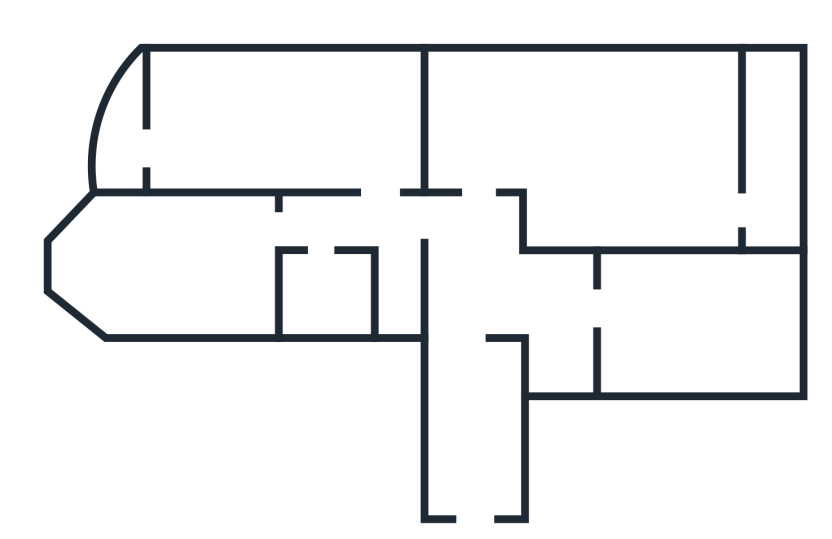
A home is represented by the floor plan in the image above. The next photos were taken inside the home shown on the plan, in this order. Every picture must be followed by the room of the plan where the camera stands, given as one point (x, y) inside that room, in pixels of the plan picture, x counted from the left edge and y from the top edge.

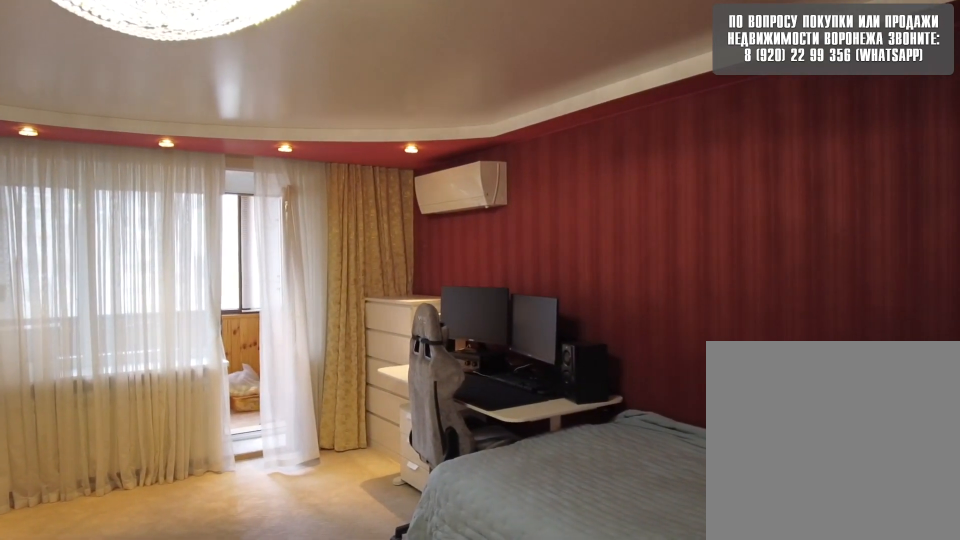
(541, 135)
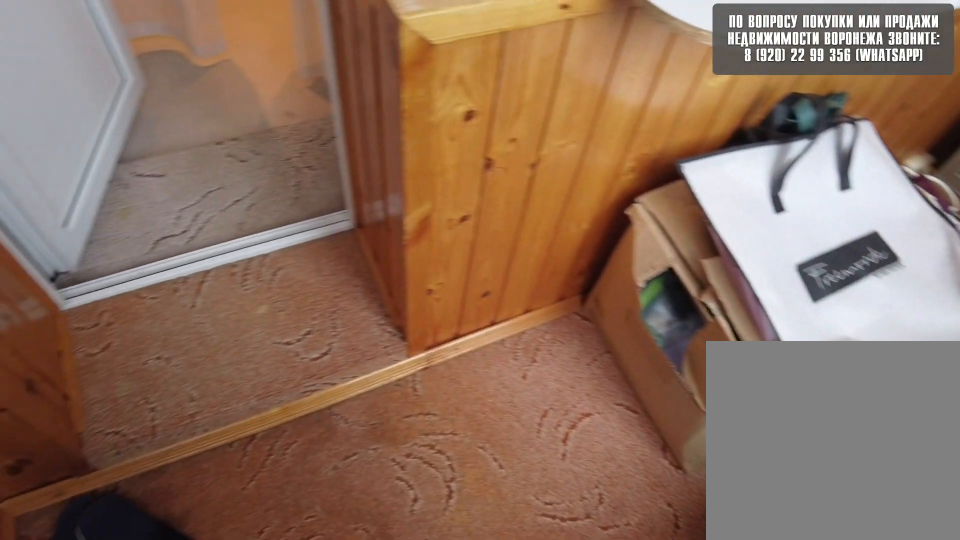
(789, 202)
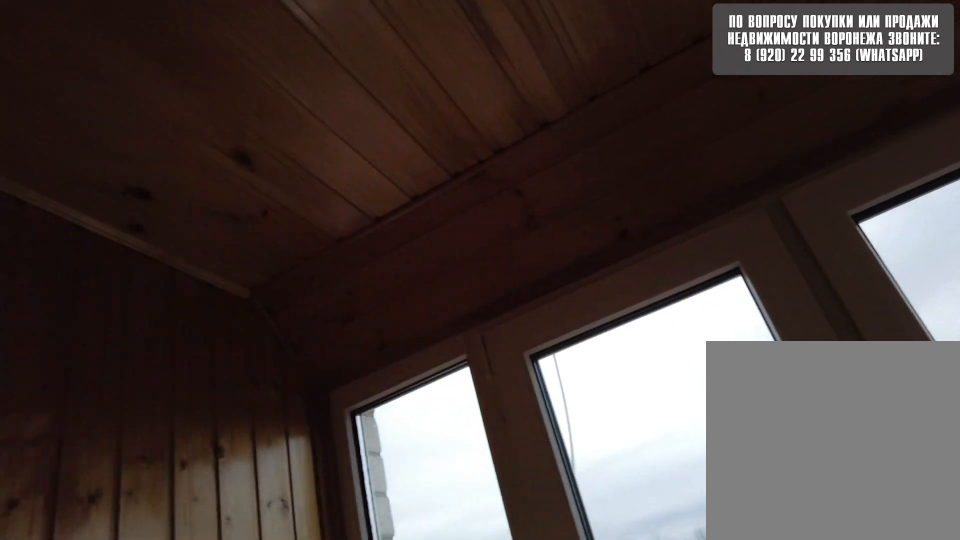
(129, 138)
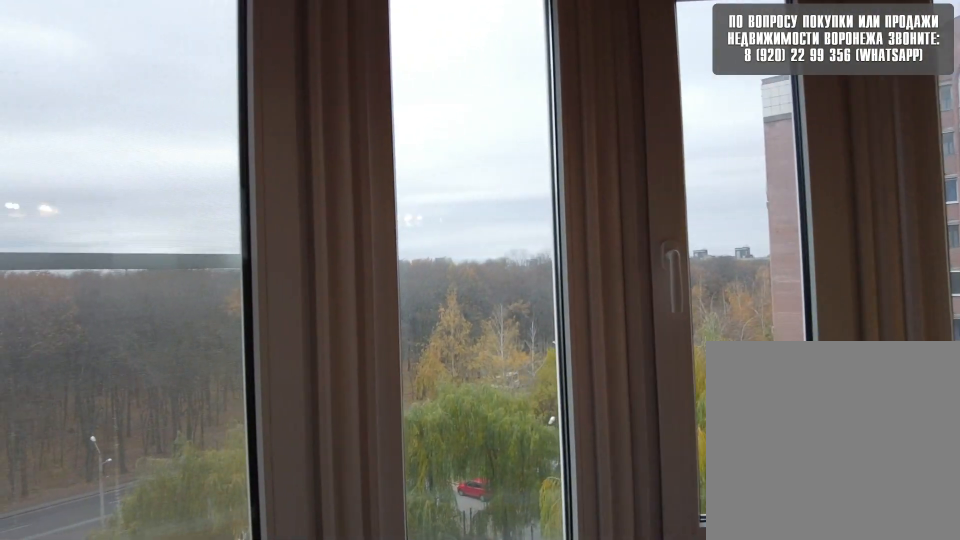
(129, 138)
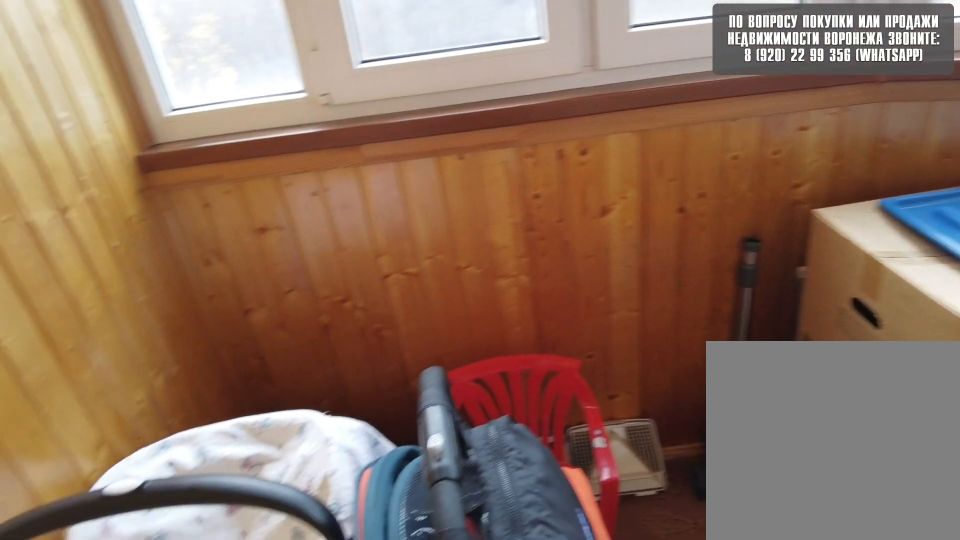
(129, 138)
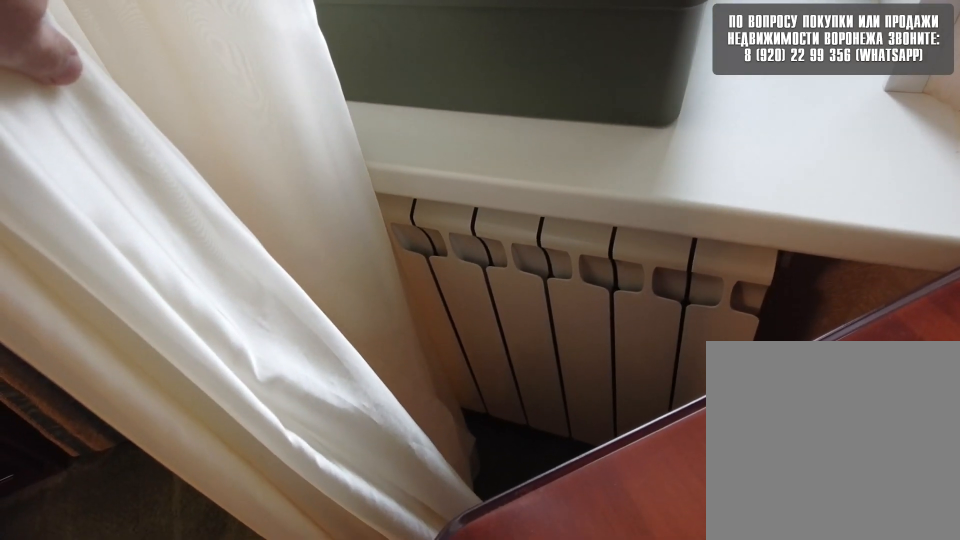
(193, 258)
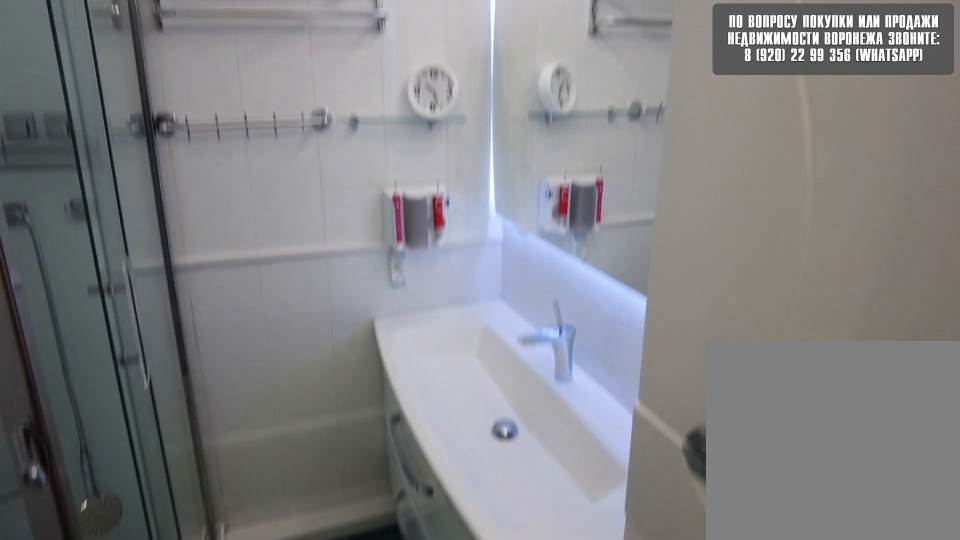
(320, 243)
